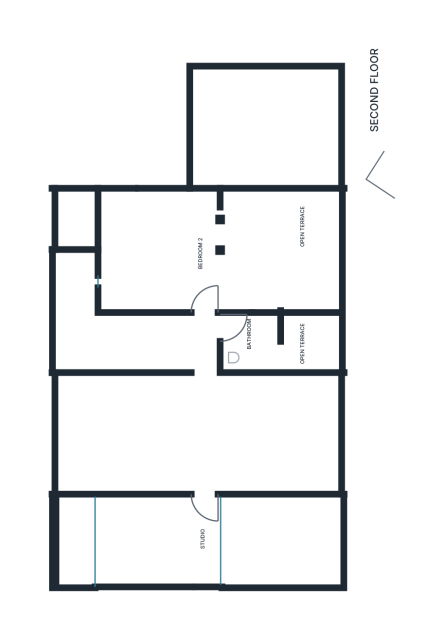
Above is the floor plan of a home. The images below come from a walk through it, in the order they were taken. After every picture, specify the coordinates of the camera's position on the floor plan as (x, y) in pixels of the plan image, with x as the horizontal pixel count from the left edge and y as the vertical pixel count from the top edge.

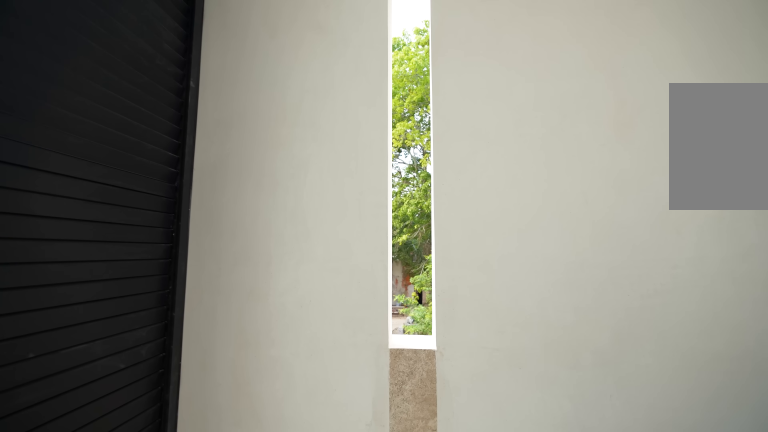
(184, 539)
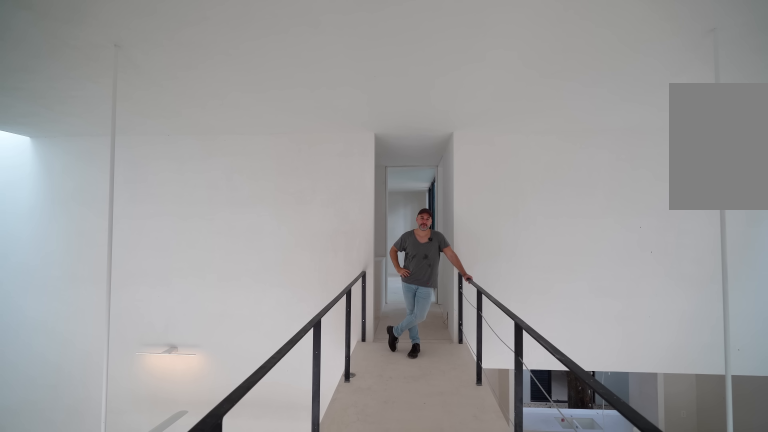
(203, 430)
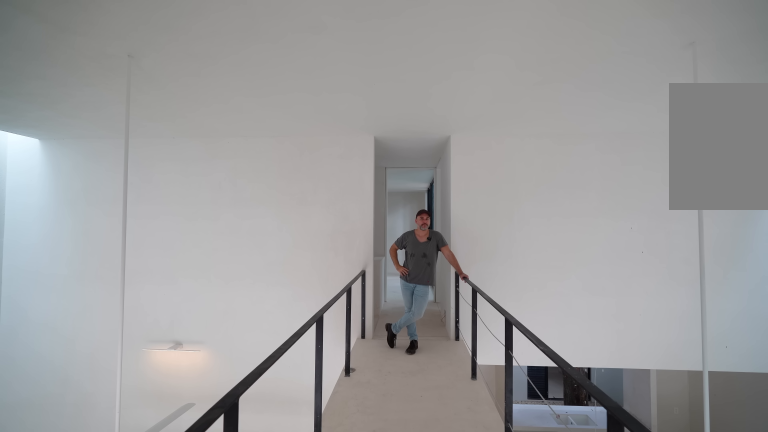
(198, 455)
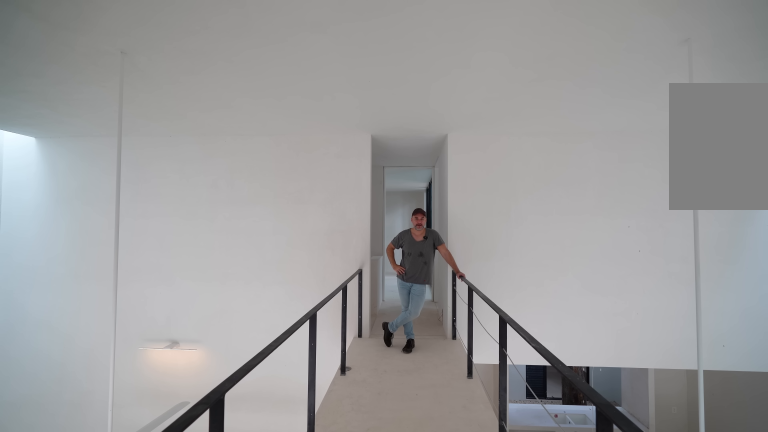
(198, 454)
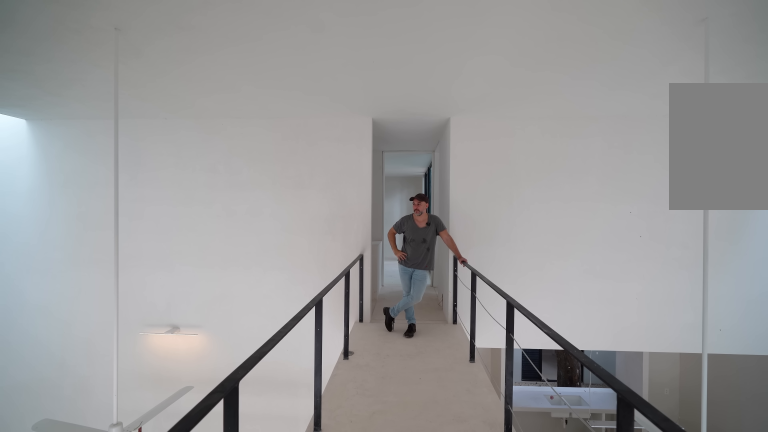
(198, 455)
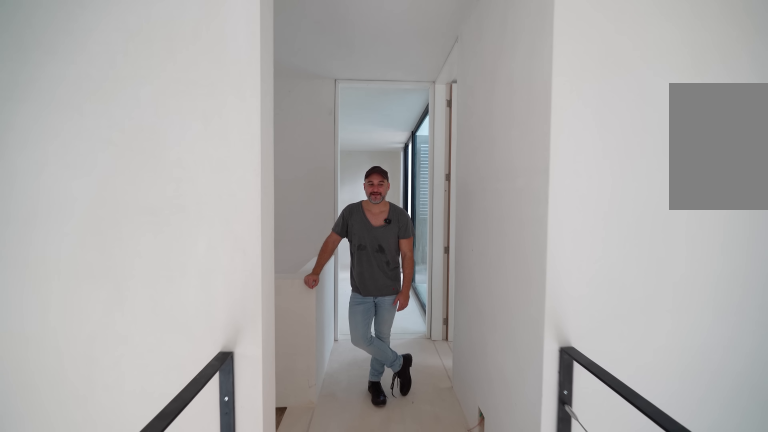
(204, 379)
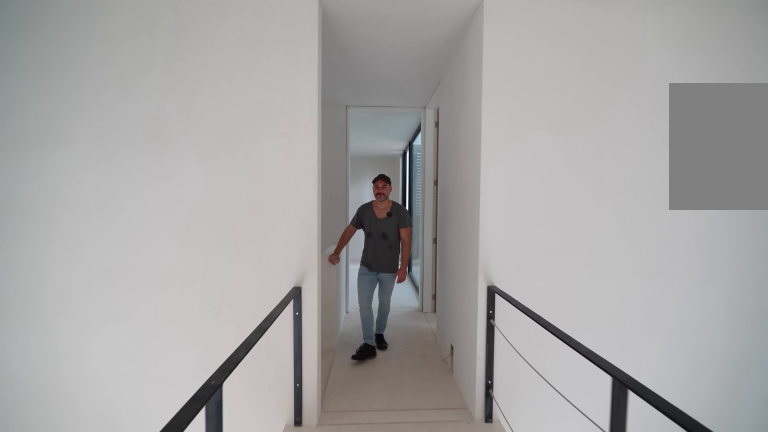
(204, 379)
